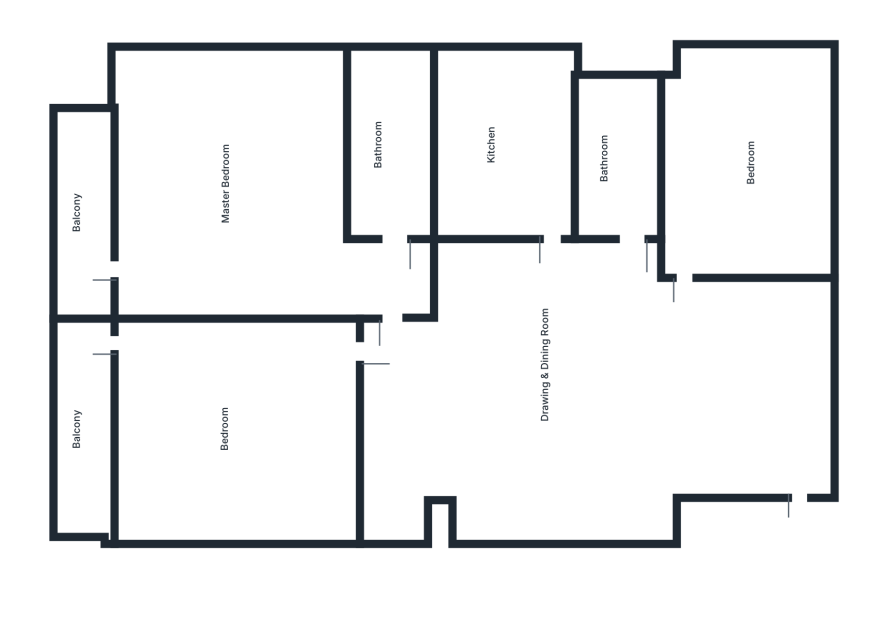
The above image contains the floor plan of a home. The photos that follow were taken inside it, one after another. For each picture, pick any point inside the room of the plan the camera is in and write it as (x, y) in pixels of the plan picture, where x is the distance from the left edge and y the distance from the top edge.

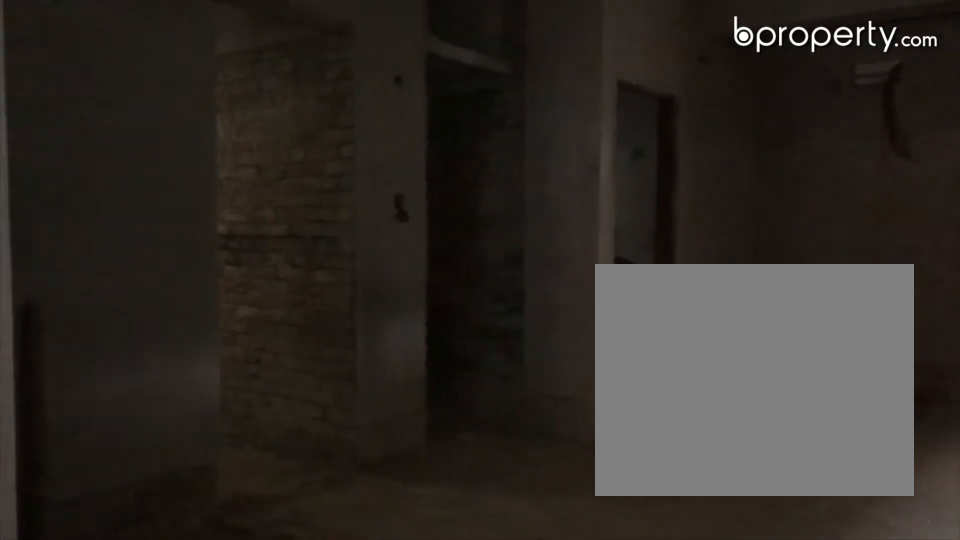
(604, 356)
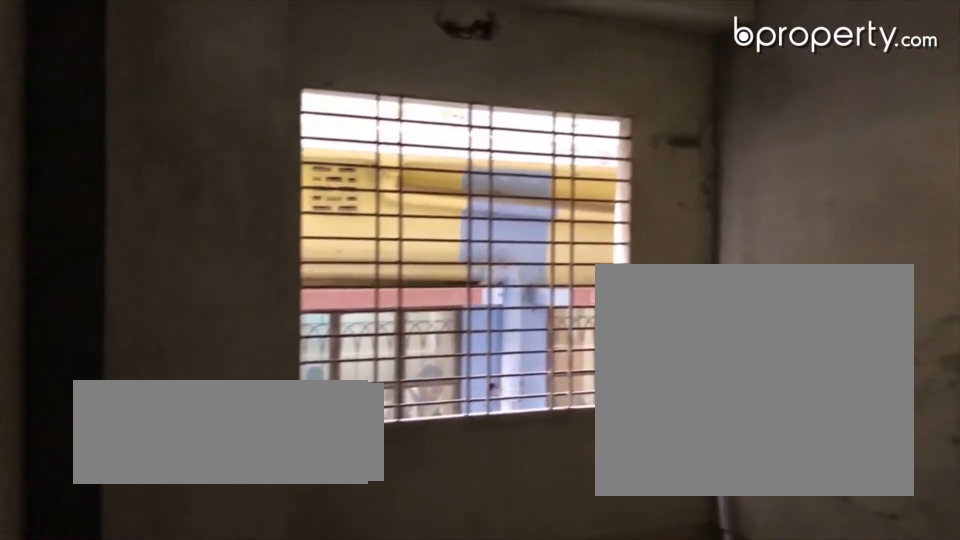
(747, 179)
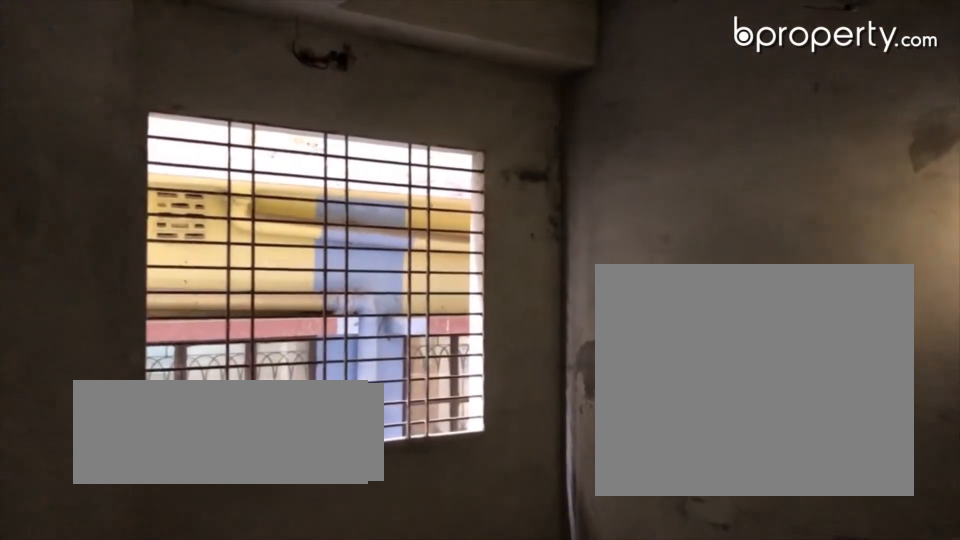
(747, 179)
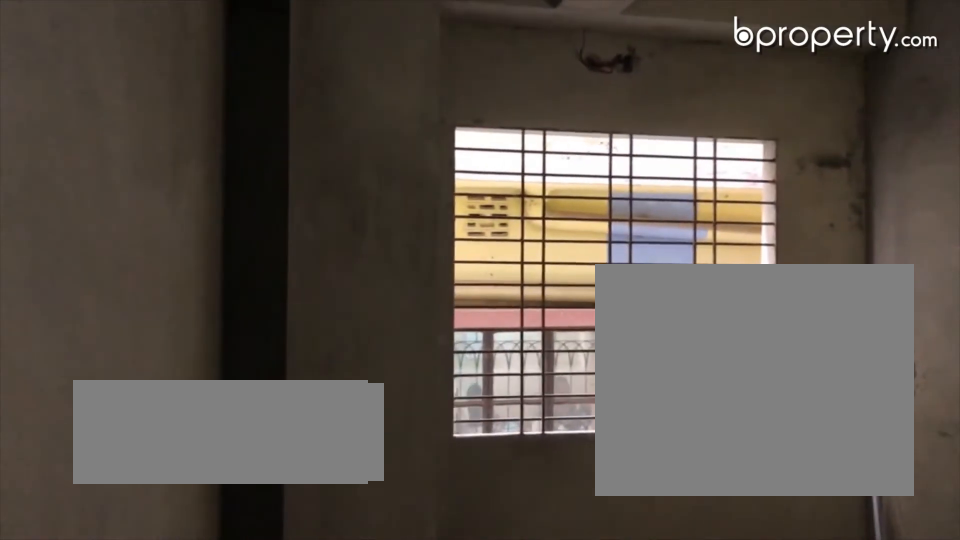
(747, 179)
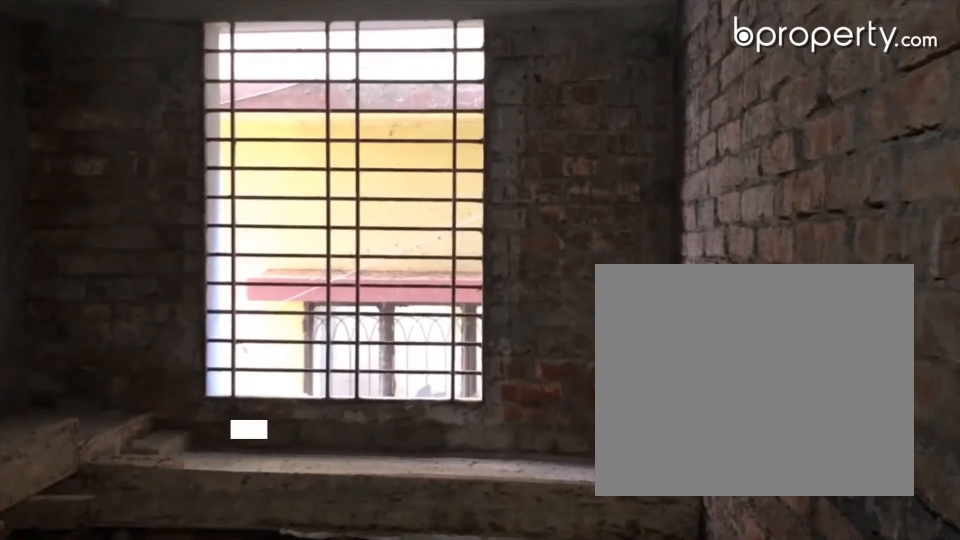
(511, 160)
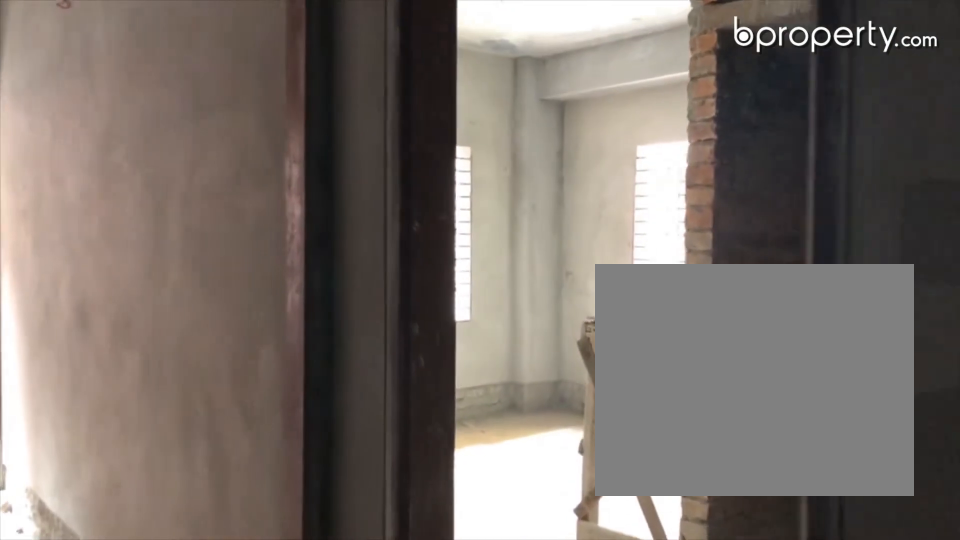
(398, 344)
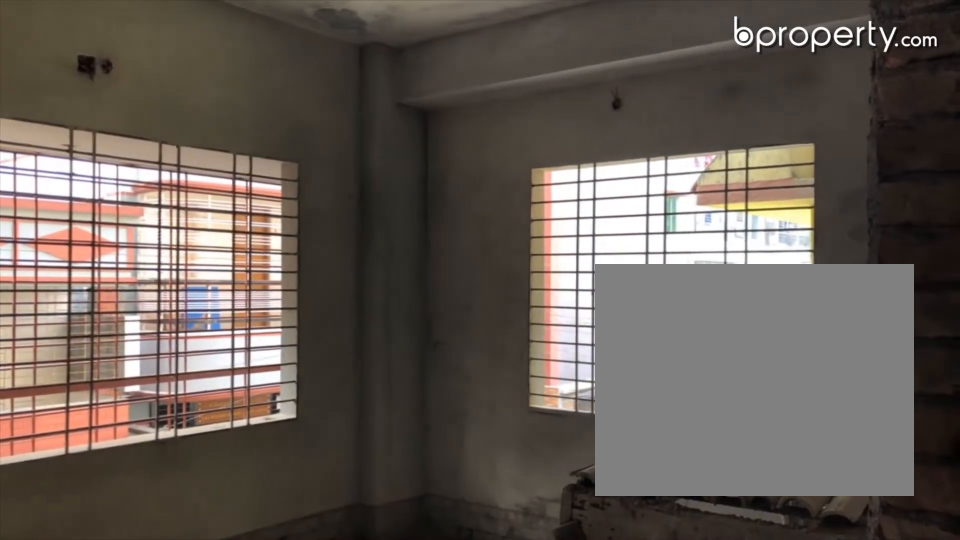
(260, 185)
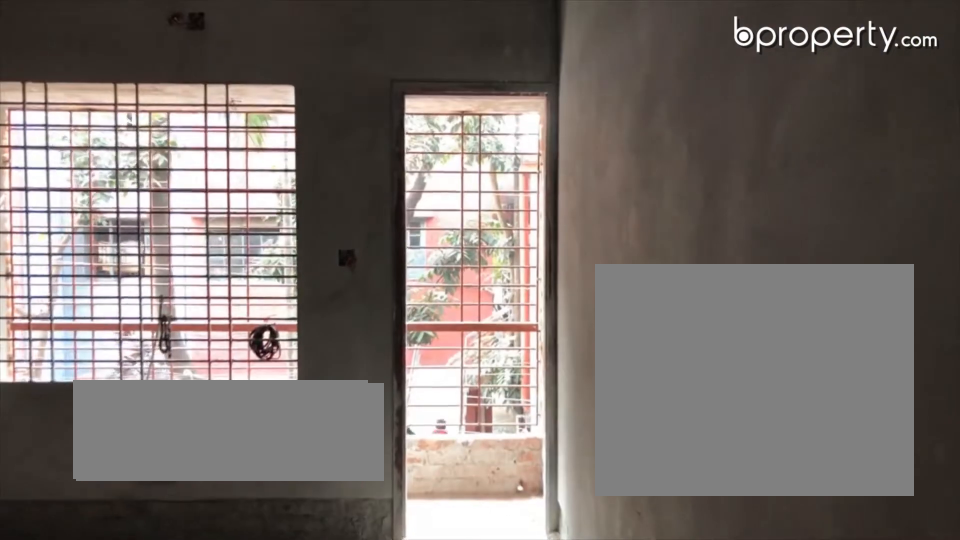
(282, 414)
